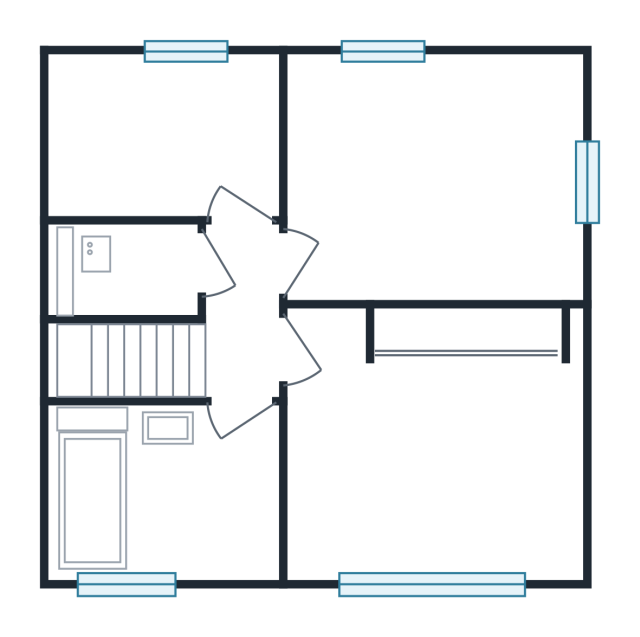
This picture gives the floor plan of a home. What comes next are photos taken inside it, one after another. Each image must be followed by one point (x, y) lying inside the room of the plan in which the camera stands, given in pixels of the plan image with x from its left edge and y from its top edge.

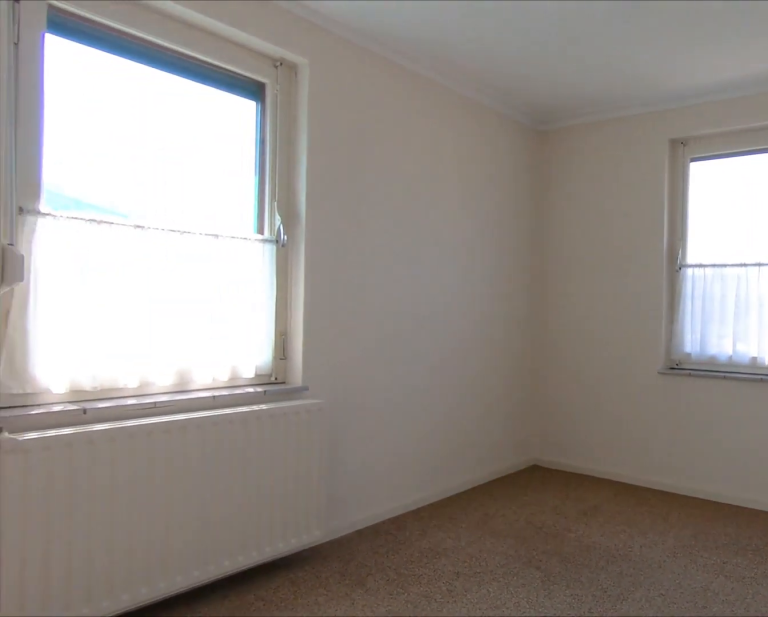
(430, 182)
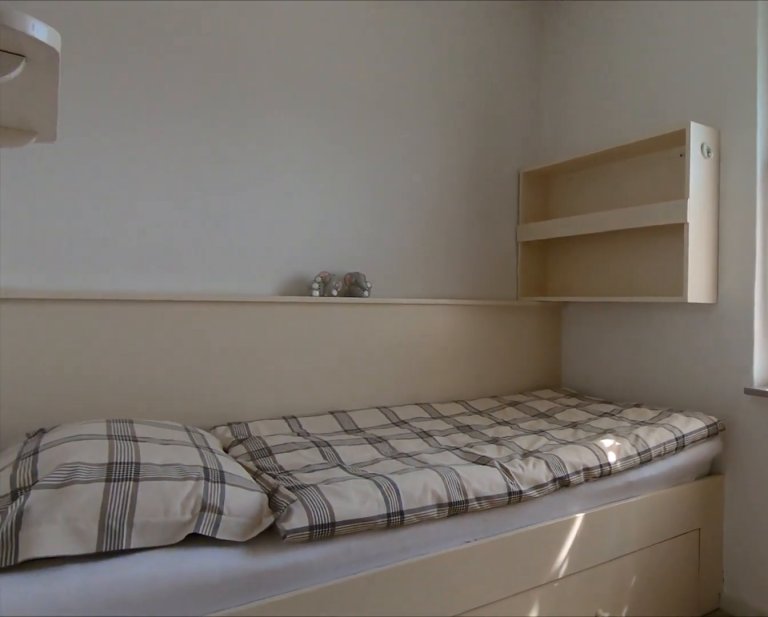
(172, 141)
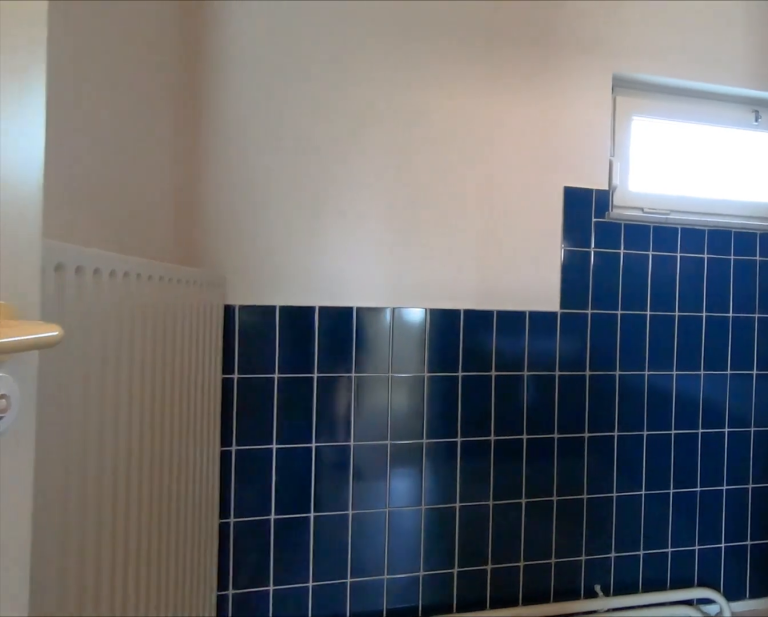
(205, 494)
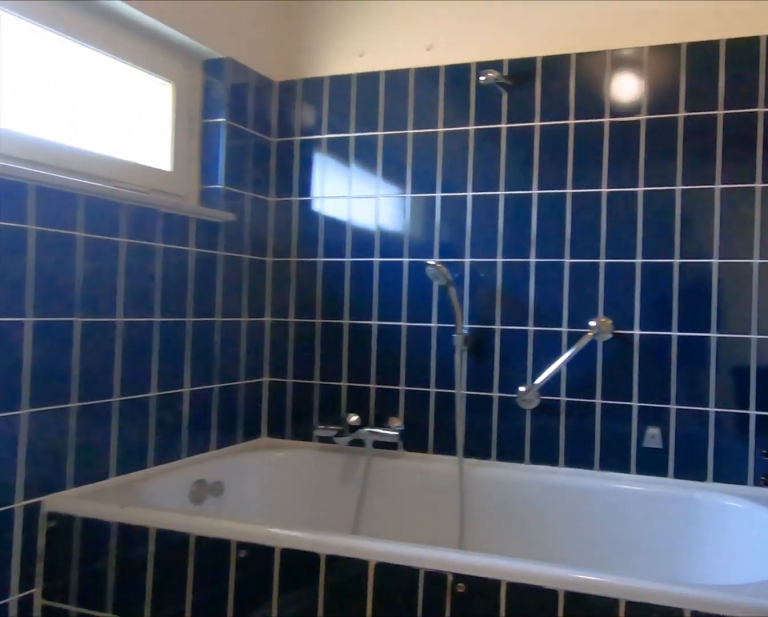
(205, 494)
